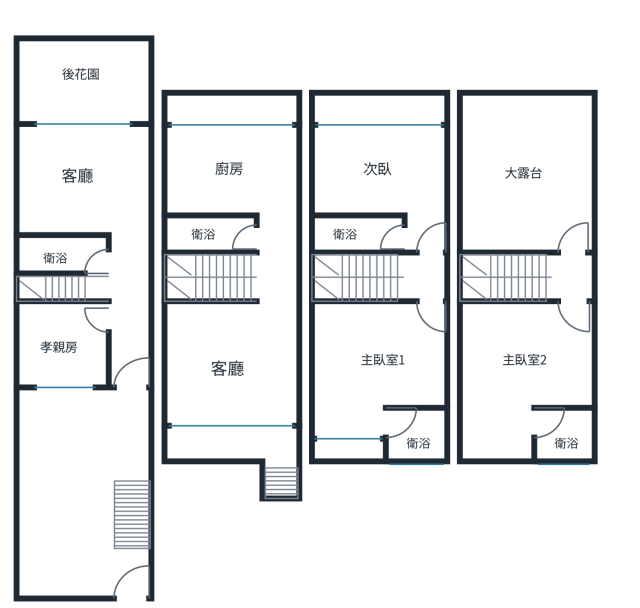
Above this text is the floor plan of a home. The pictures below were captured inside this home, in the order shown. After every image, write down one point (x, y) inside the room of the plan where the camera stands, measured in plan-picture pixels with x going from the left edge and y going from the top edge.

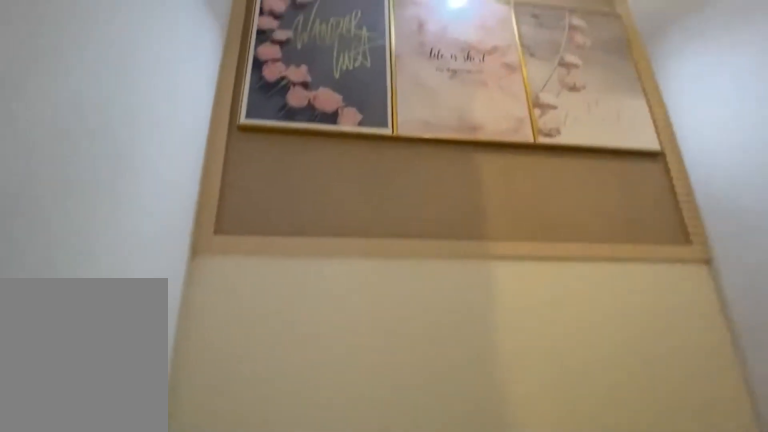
(220, 283)
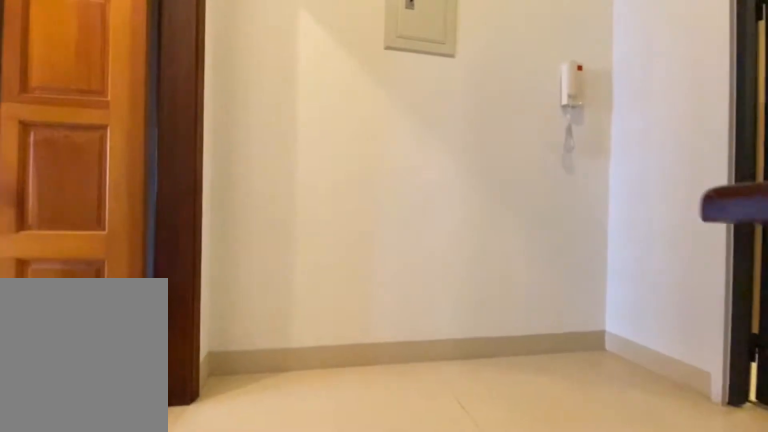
(357, 278)
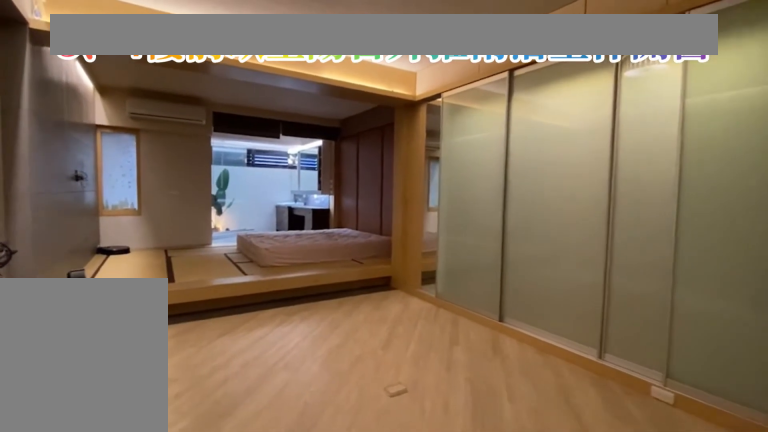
(372, 362)
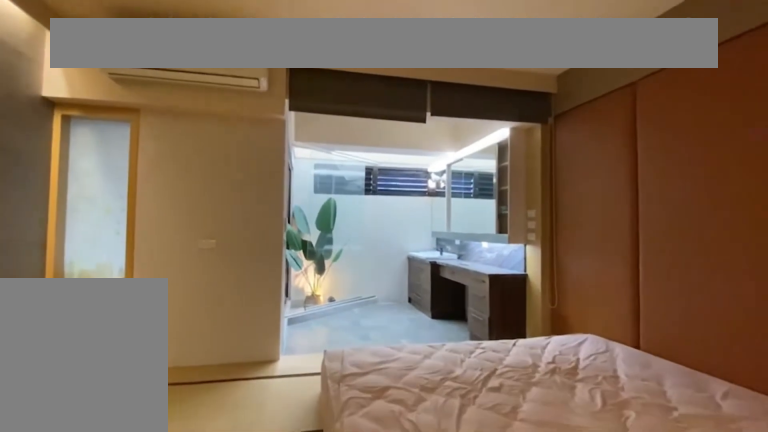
(372, 362)
